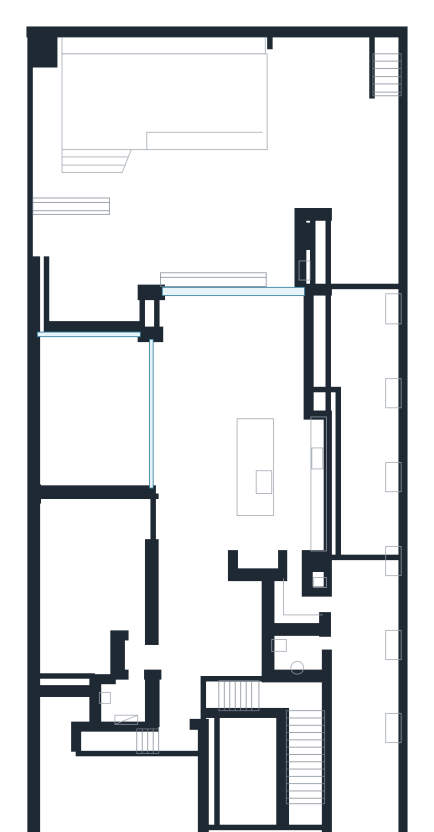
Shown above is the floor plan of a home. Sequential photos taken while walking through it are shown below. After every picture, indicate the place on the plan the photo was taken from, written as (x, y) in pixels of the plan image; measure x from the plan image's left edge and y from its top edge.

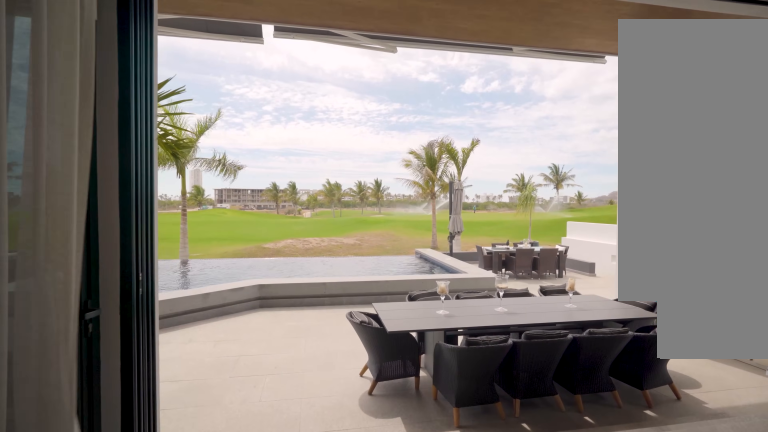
(190, 286)
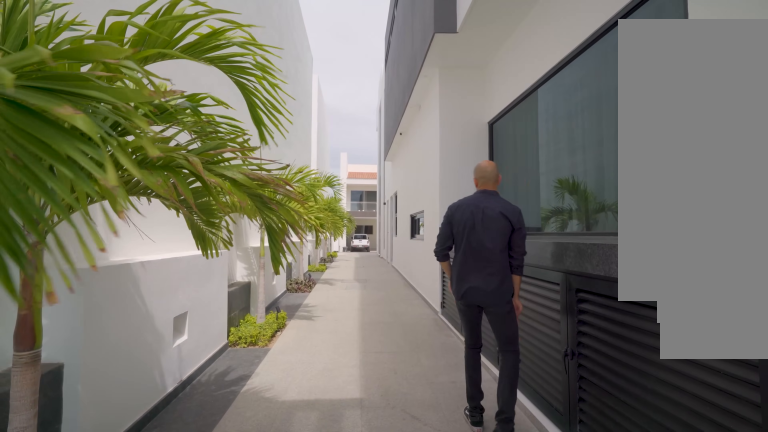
(367, 357)
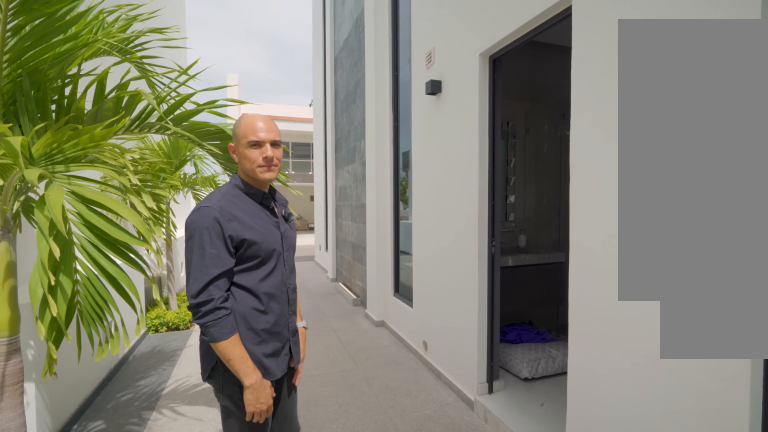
(361, 574)
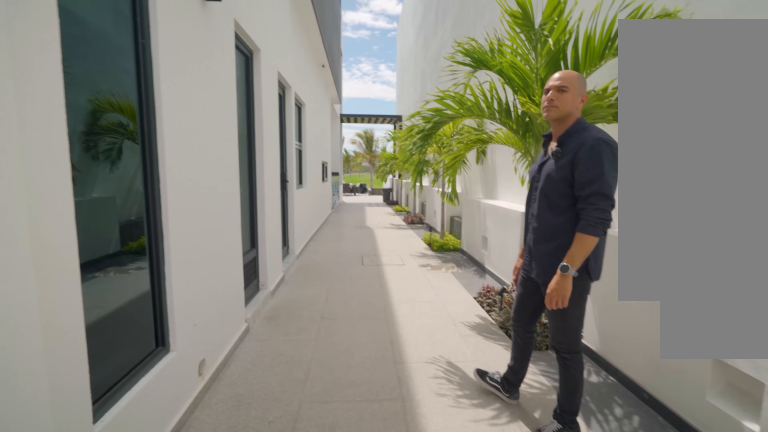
(359, 762)
